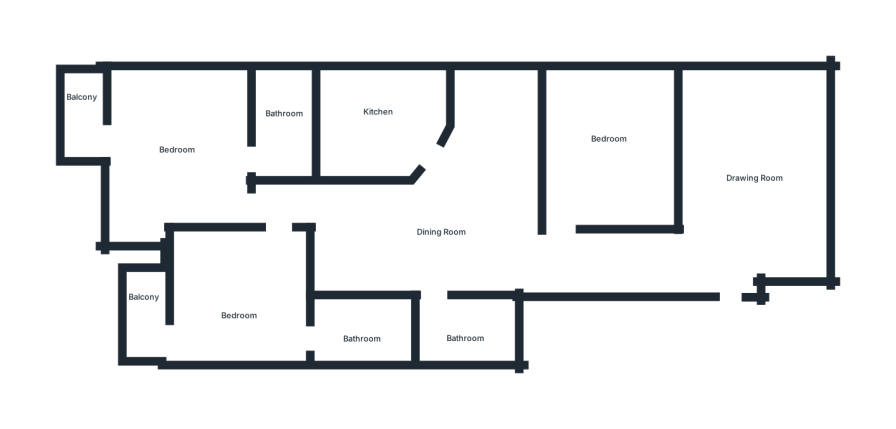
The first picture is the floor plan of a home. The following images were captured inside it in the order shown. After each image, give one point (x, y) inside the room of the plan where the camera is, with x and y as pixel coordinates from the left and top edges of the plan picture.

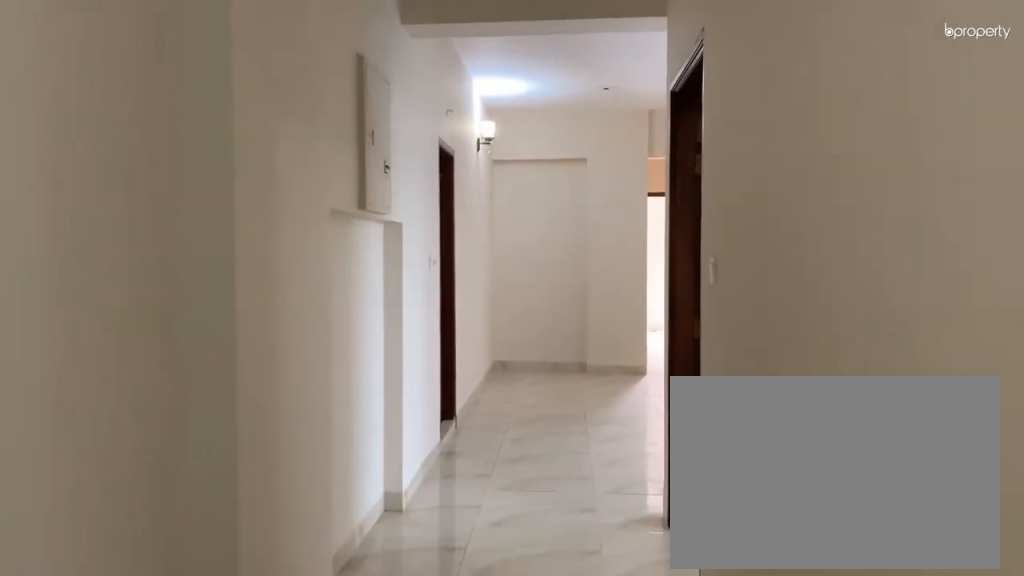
(655, 261)
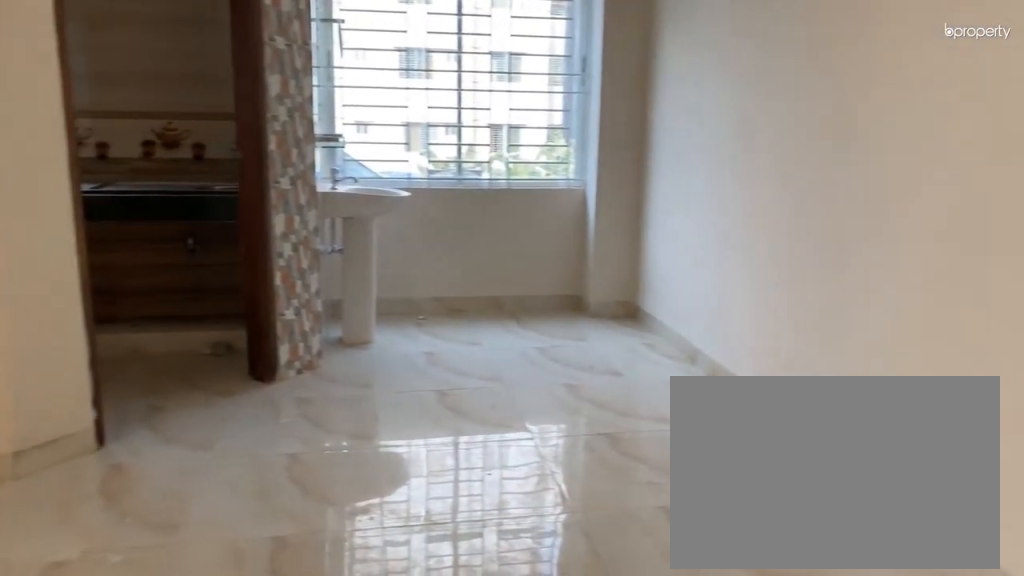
(433, 237)
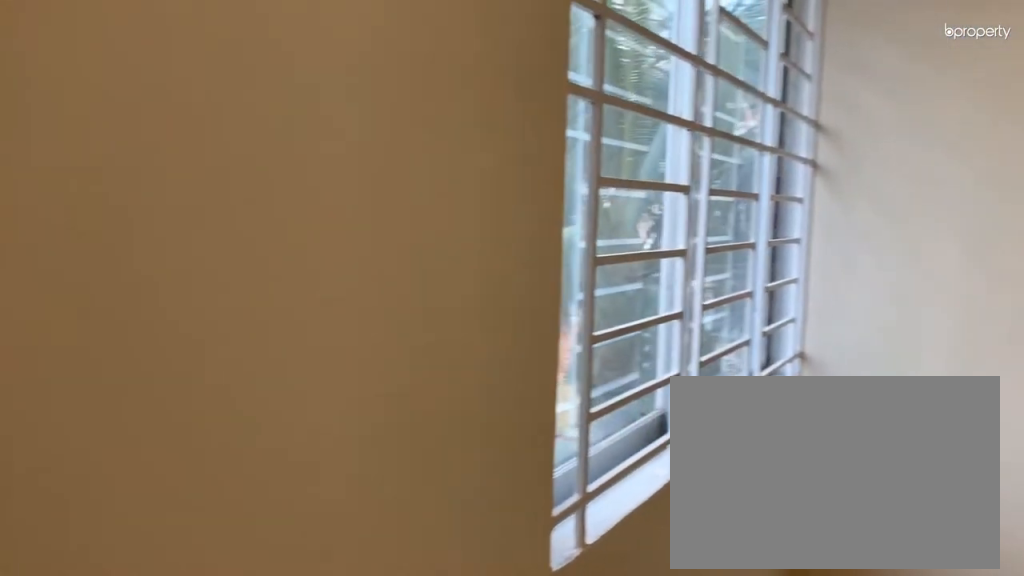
(604, 158)
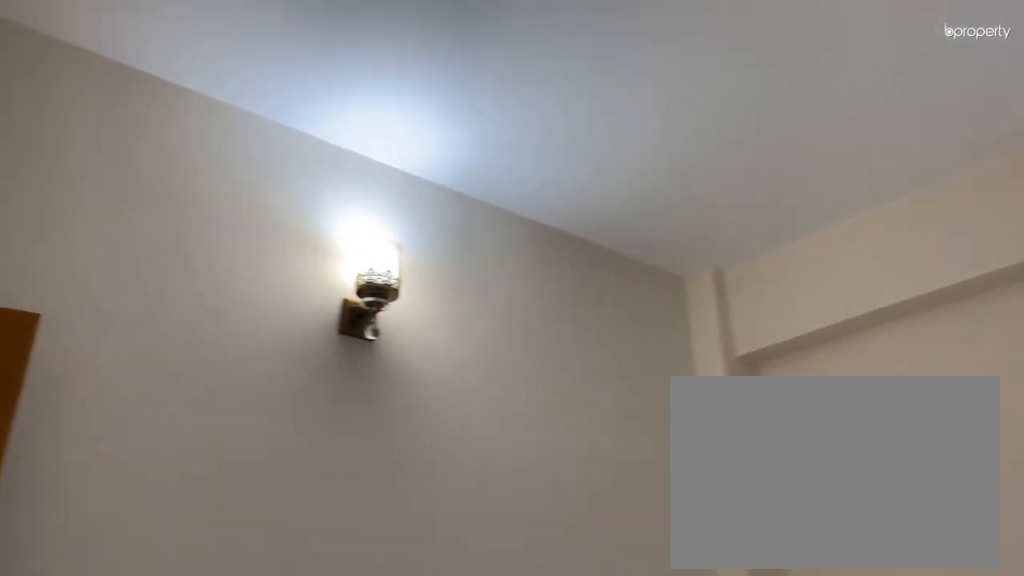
(604, 158)
